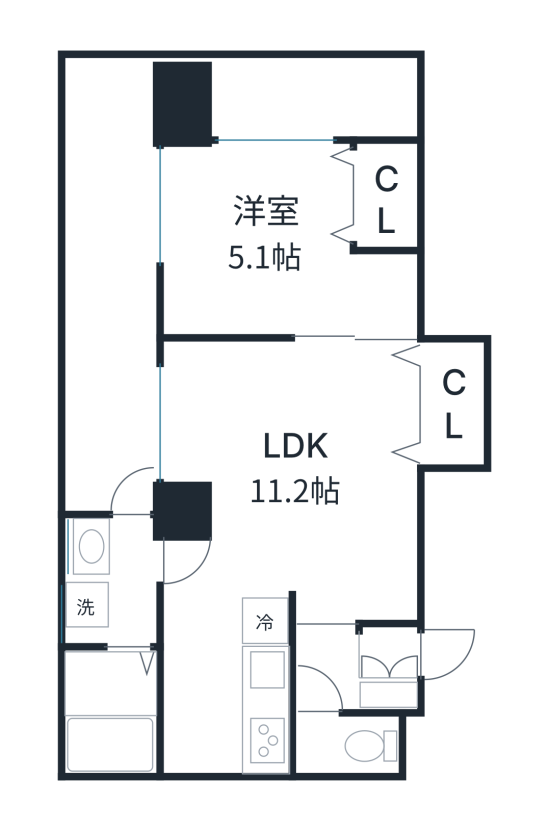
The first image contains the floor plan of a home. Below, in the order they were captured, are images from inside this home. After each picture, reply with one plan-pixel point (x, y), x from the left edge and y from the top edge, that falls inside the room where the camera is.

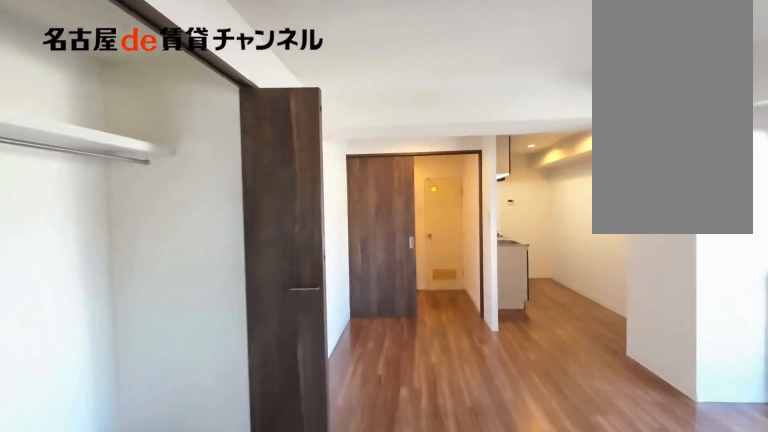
(290, 516)
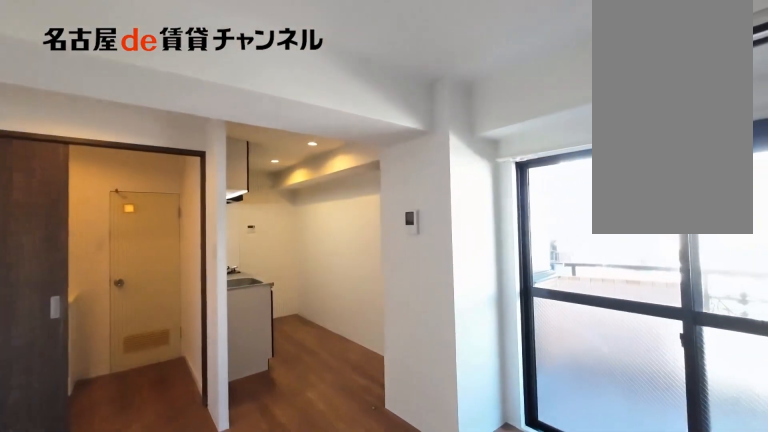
(290, 516)
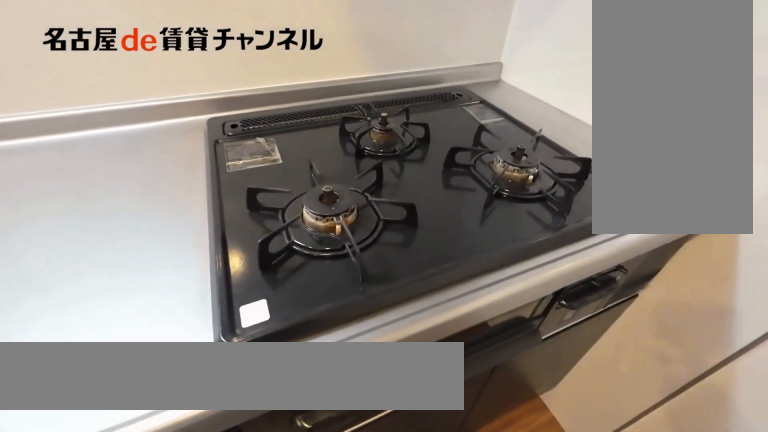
(268, 681)
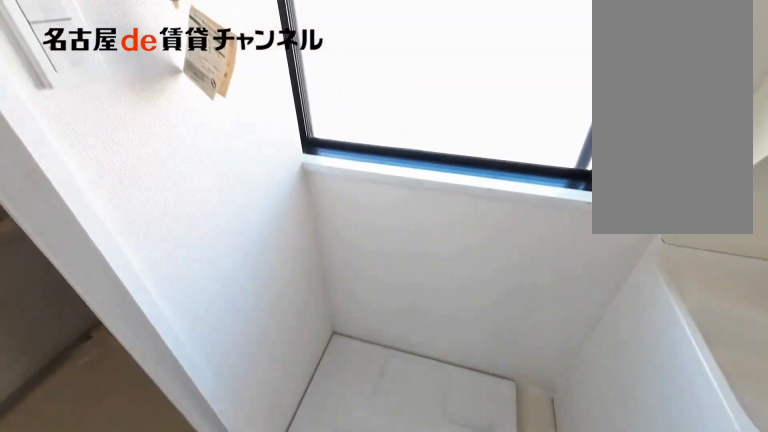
(114, 579)
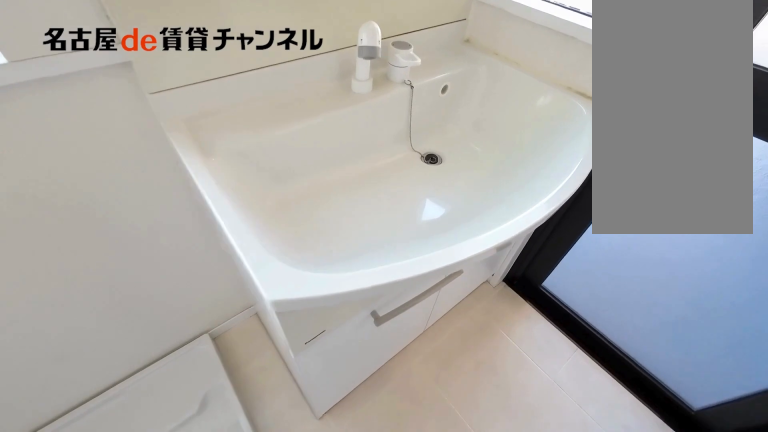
(114, 579)
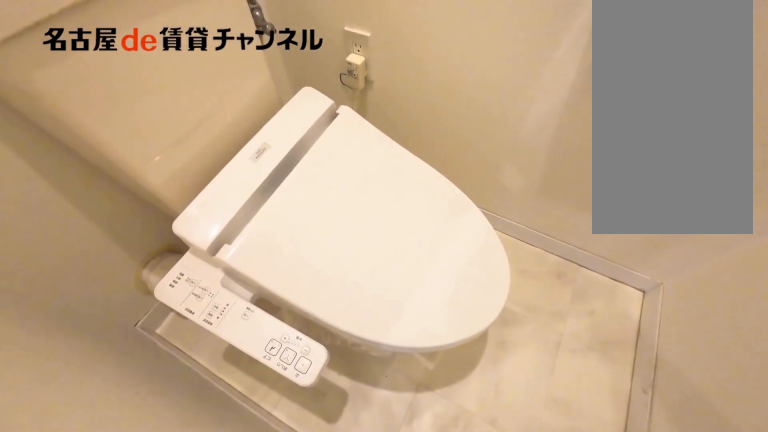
(350, 741)
